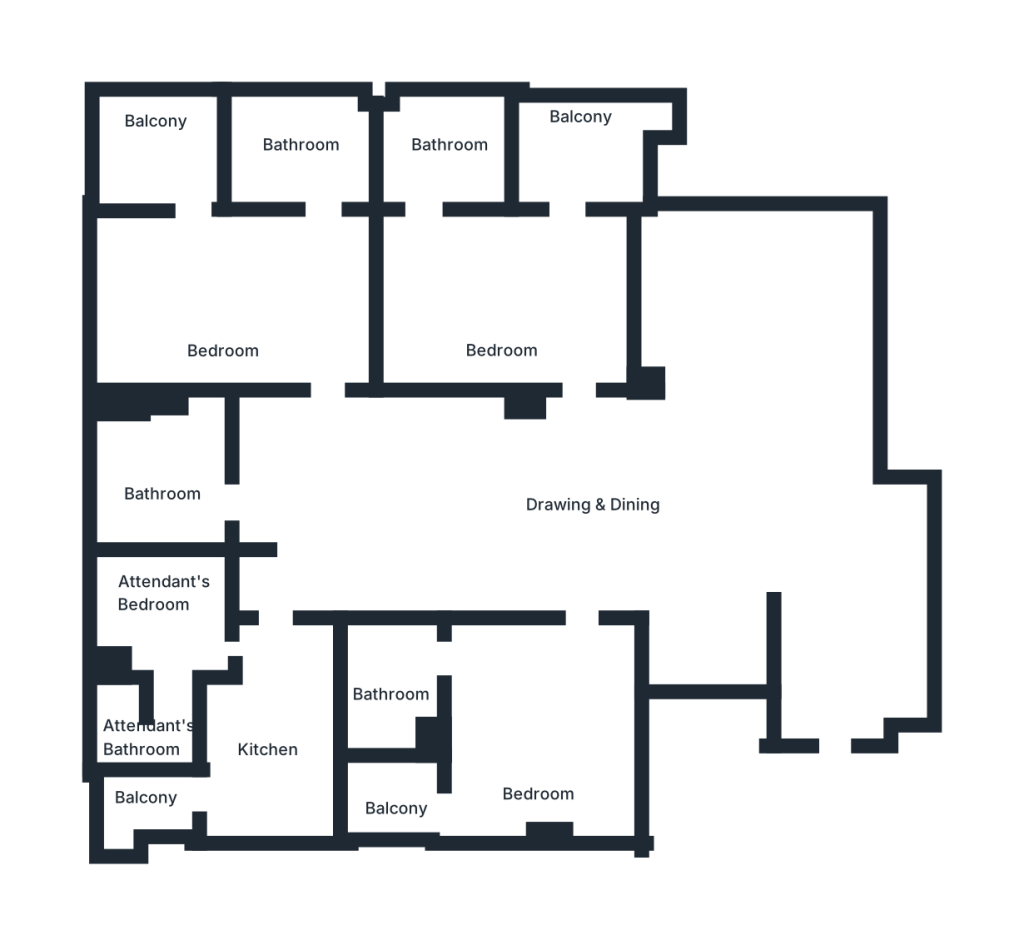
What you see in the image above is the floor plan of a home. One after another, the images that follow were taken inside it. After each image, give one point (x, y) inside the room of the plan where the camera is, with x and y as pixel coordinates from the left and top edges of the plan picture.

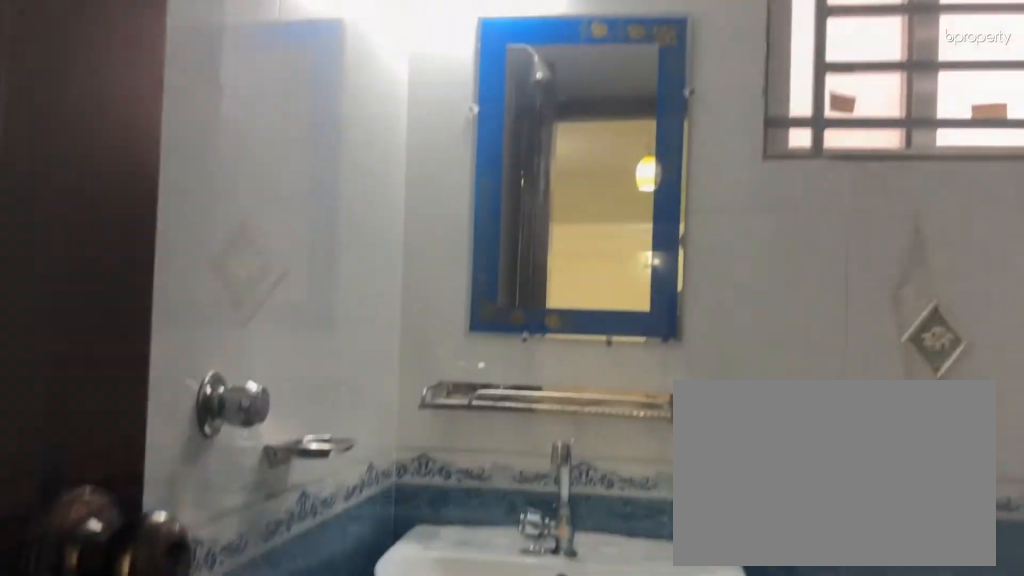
(163, 479)
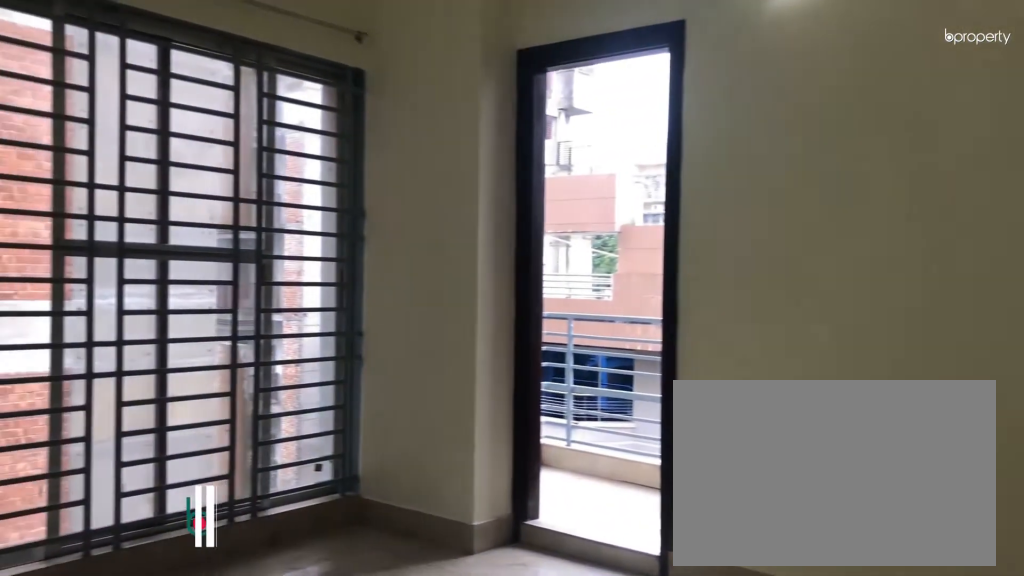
(235, 324)
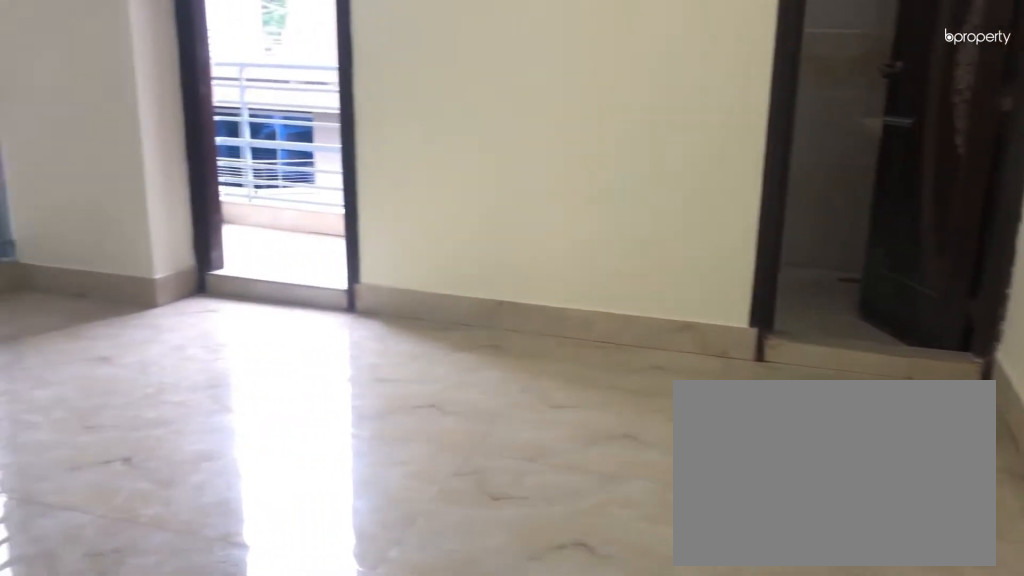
(235, 324)
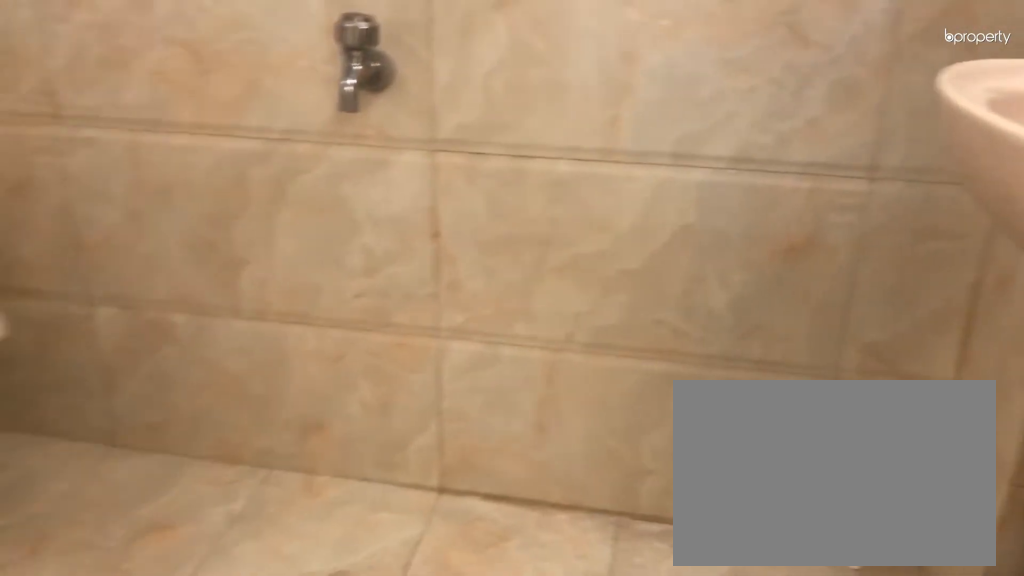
(293, 158)
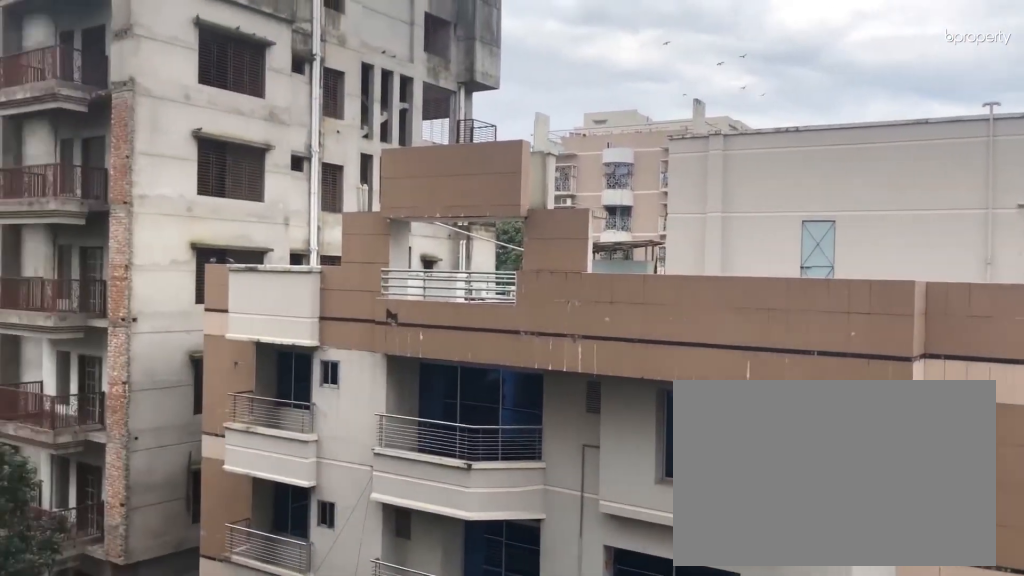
(156, 147)
